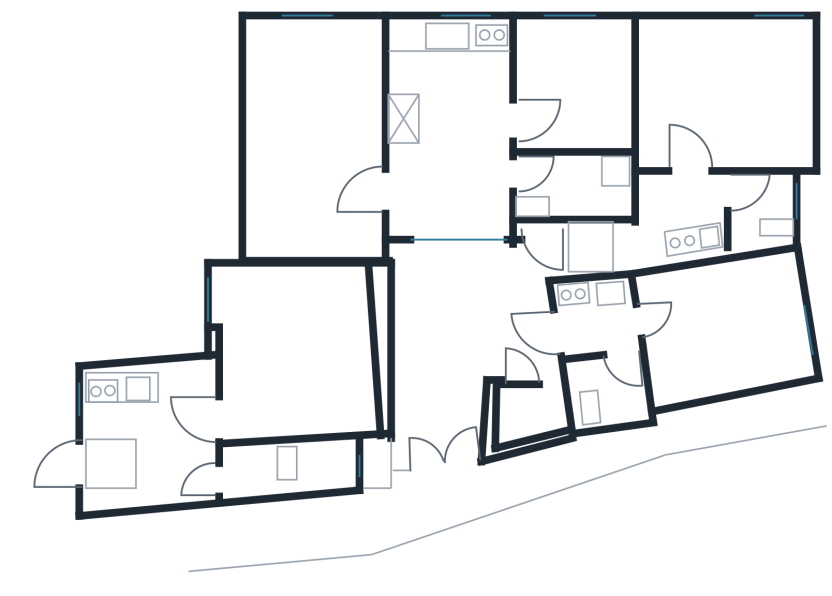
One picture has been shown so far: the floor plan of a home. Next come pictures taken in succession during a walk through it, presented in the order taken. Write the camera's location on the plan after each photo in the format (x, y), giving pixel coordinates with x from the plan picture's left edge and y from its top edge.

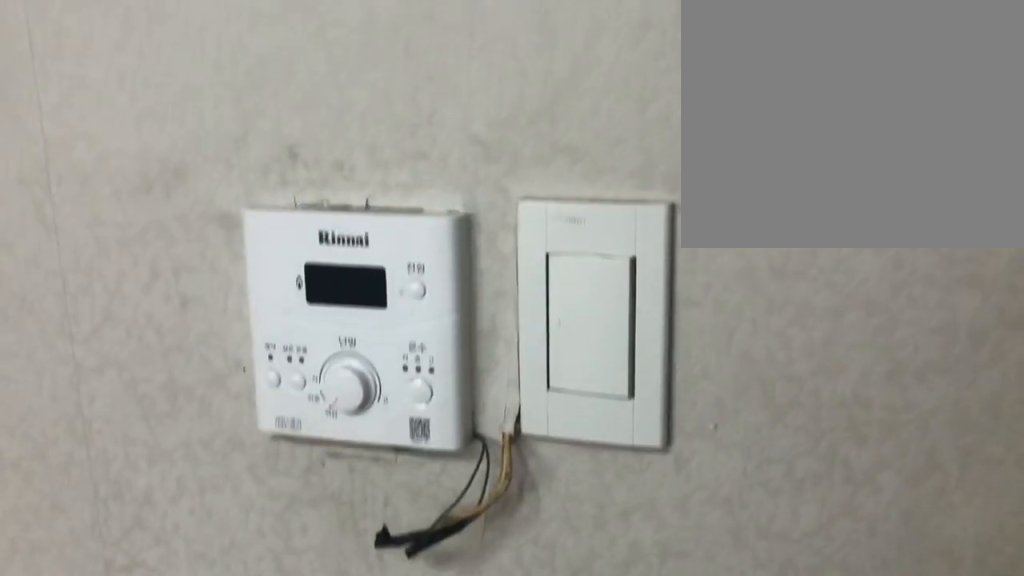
(715, 125)
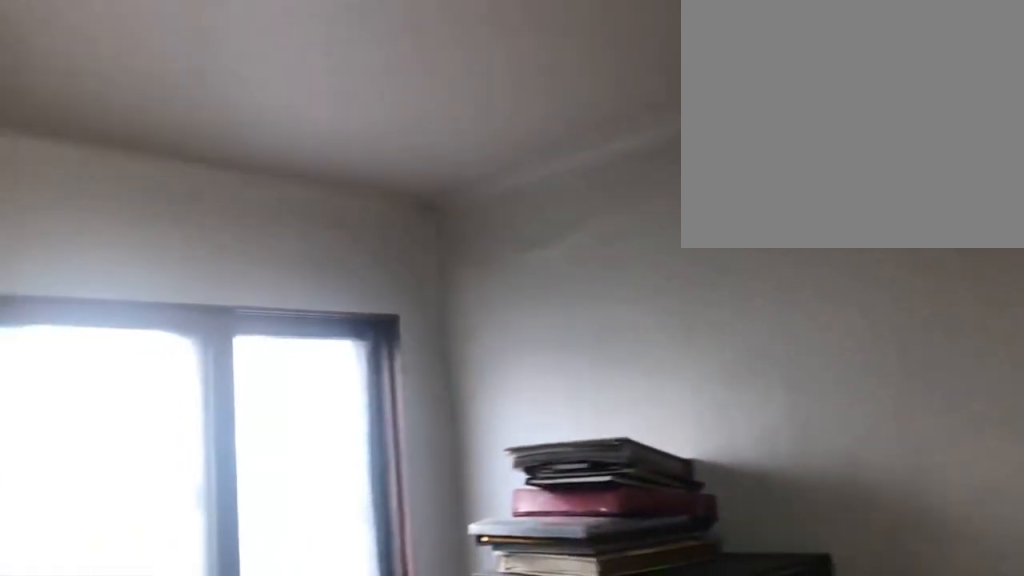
(742, 90)
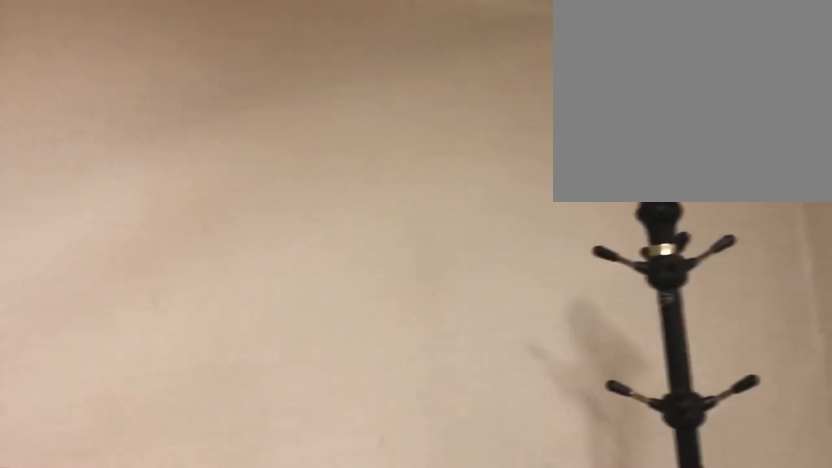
(728, 87)
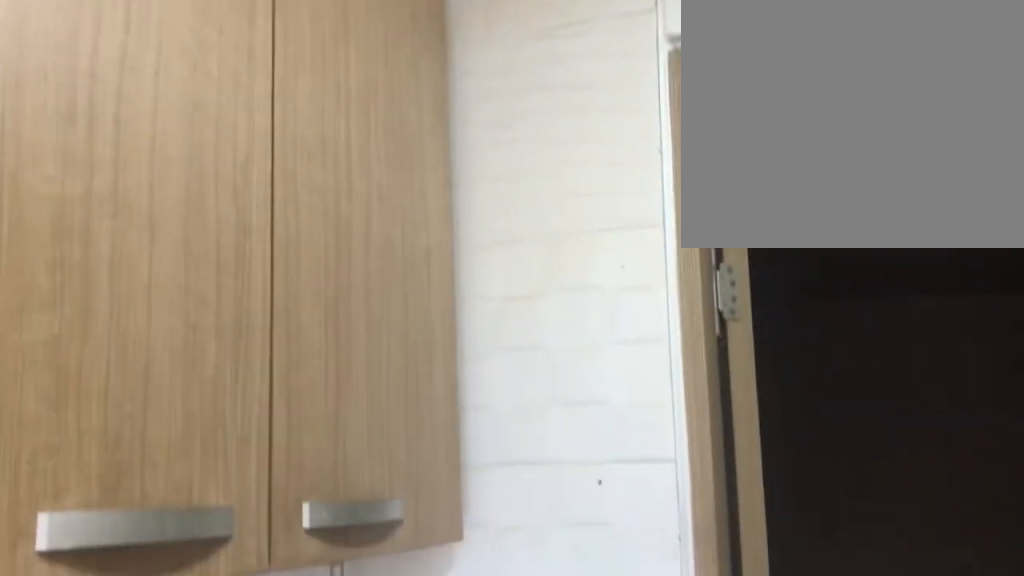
(597, 328)
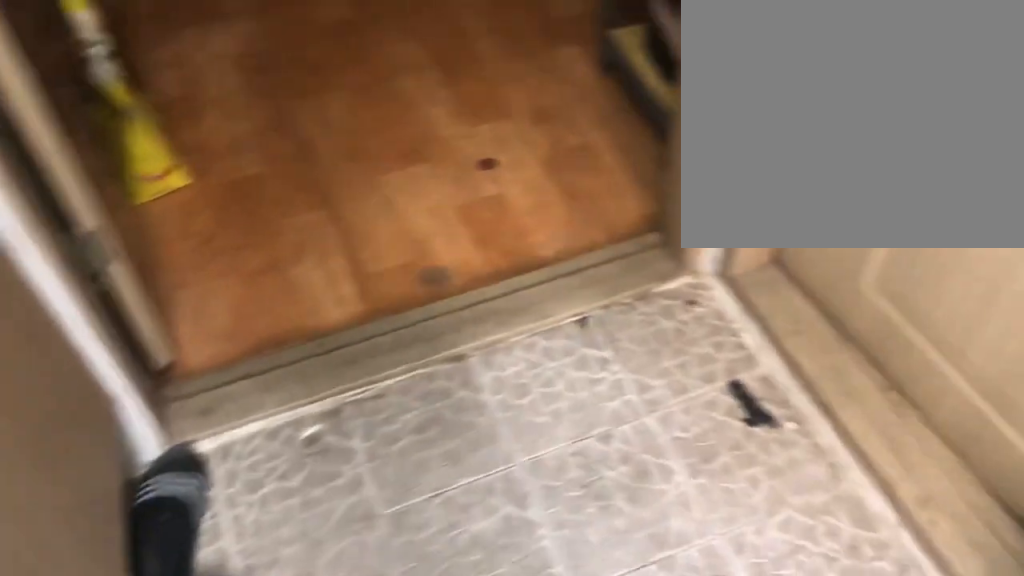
(605, 331)
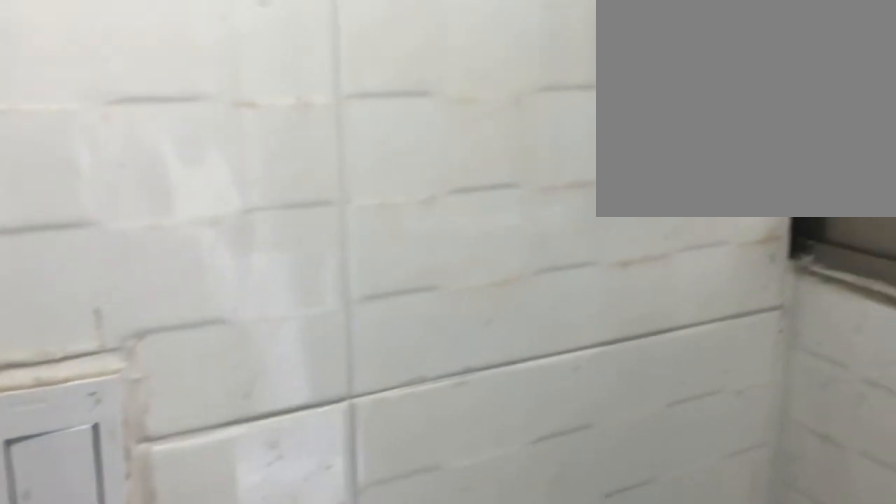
(604, 328)
